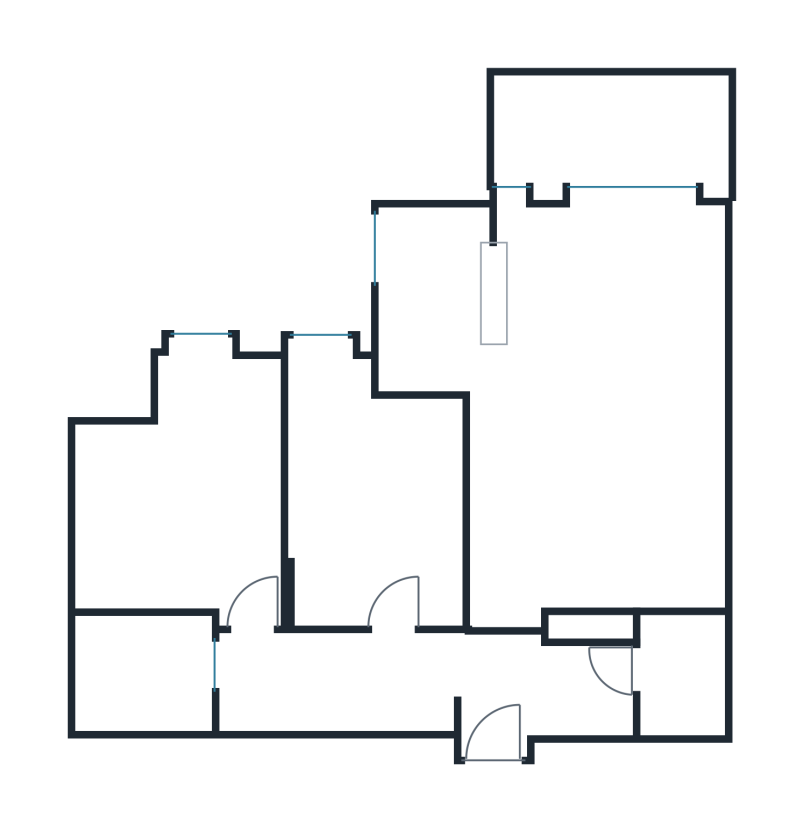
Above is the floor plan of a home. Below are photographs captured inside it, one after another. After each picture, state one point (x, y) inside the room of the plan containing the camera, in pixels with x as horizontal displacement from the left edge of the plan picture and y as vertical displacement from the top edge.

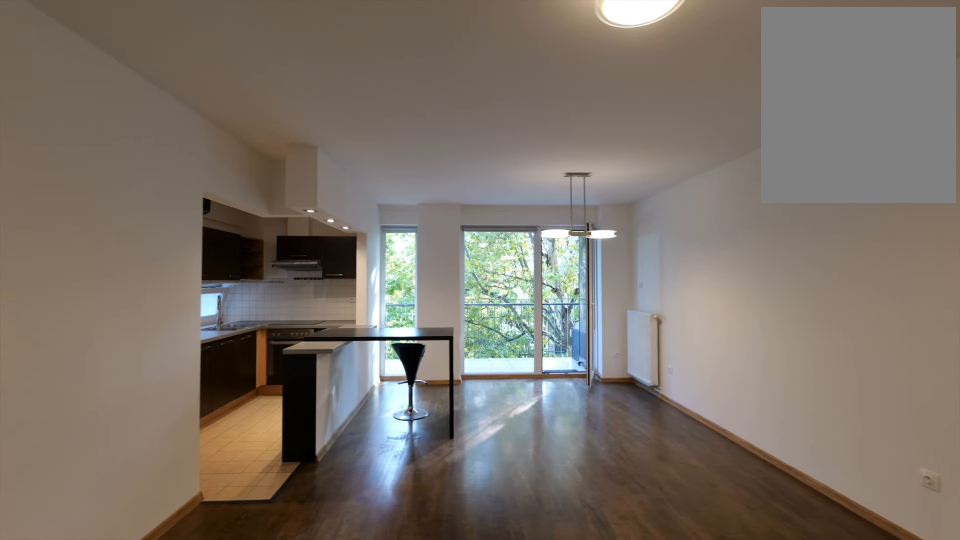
(598, 405)
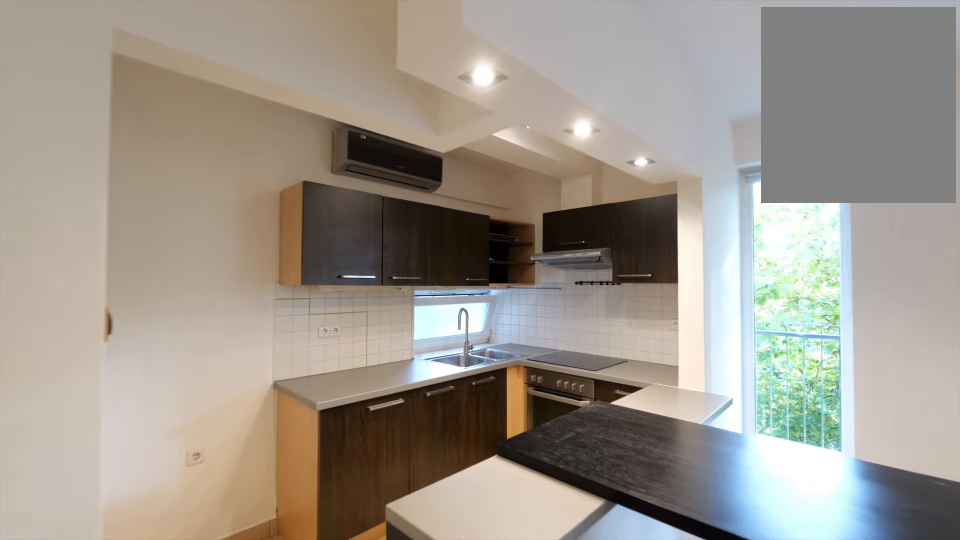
(597, 405)
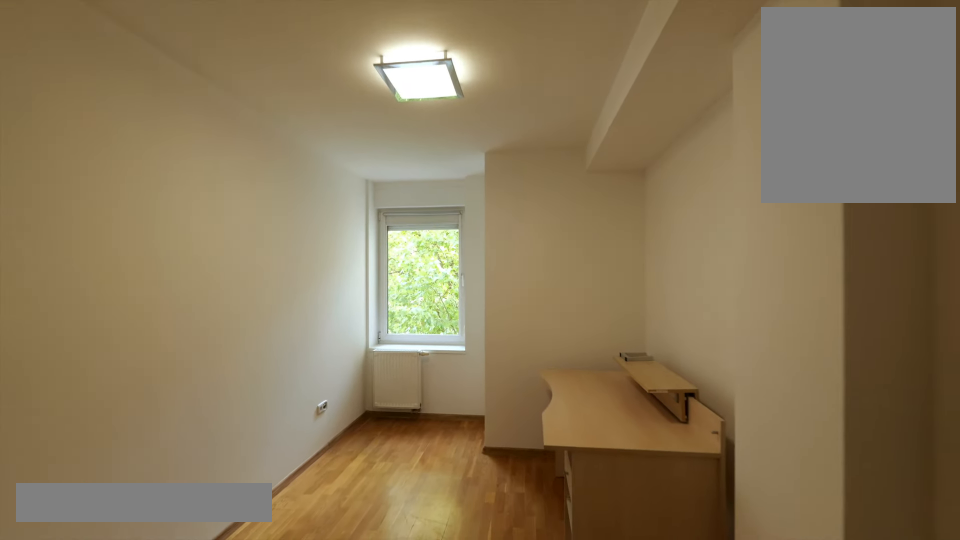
(357, 502)
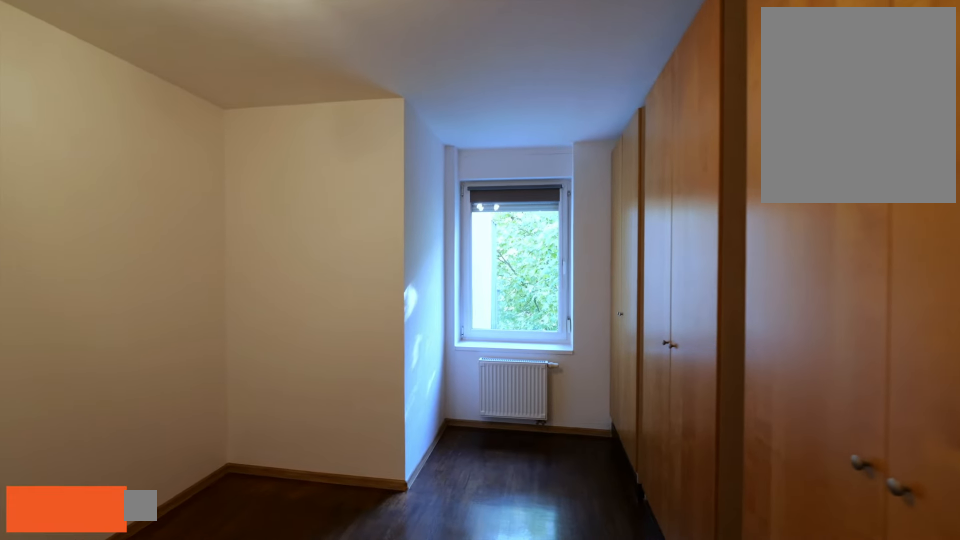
(160, 513)
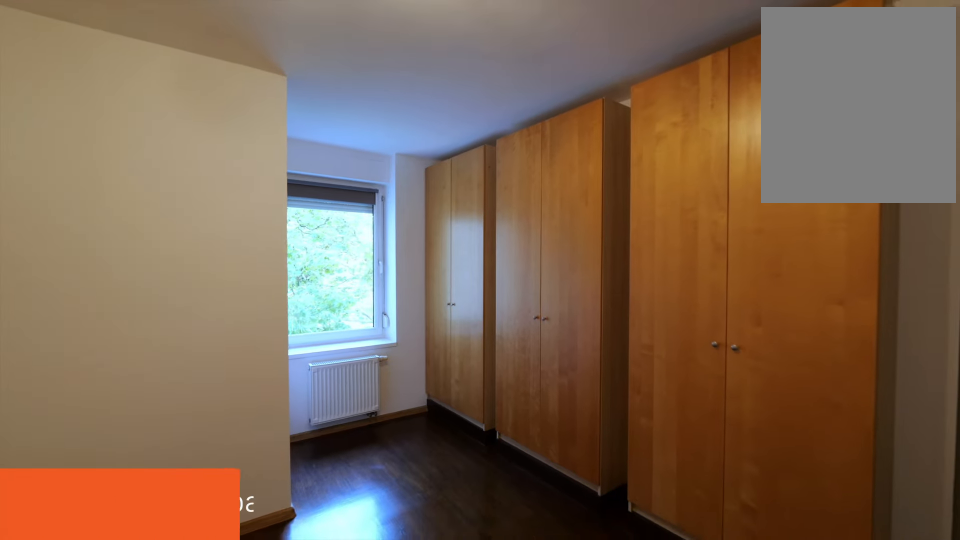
(157, 514)
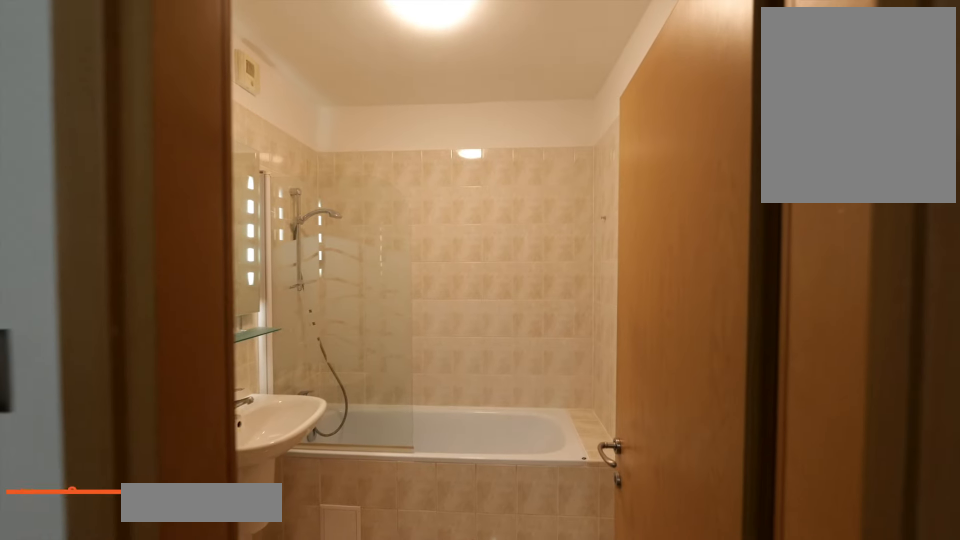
(135, 674)
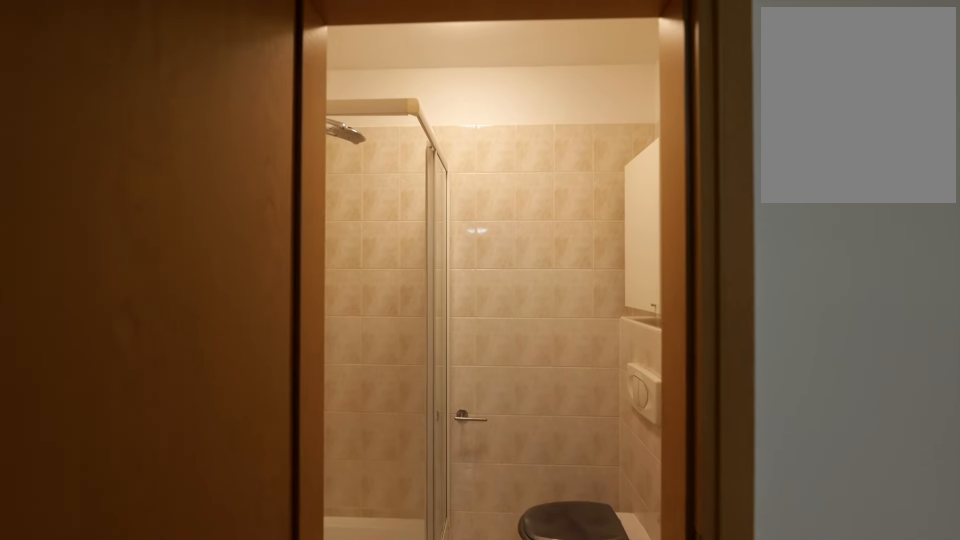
(684, 680)
